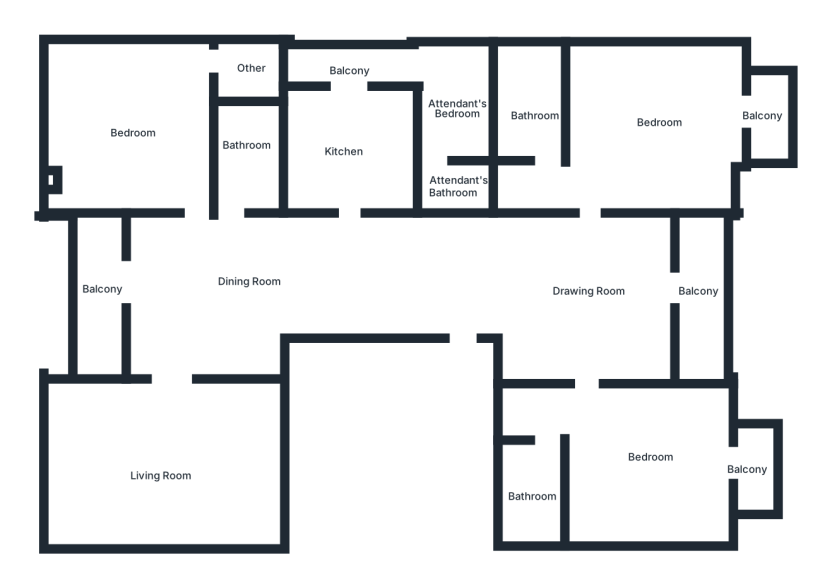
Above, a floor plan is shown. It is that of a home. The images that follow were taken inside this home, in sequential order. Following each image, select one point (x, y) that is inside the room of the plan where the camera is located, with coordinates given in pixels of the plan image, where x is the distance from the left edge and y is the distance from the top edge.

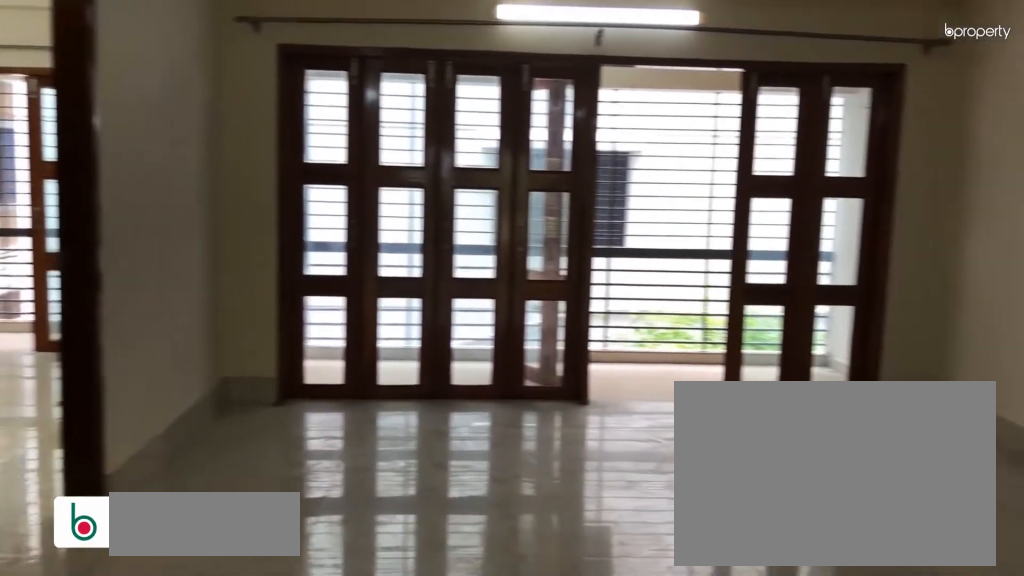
(566, 283)
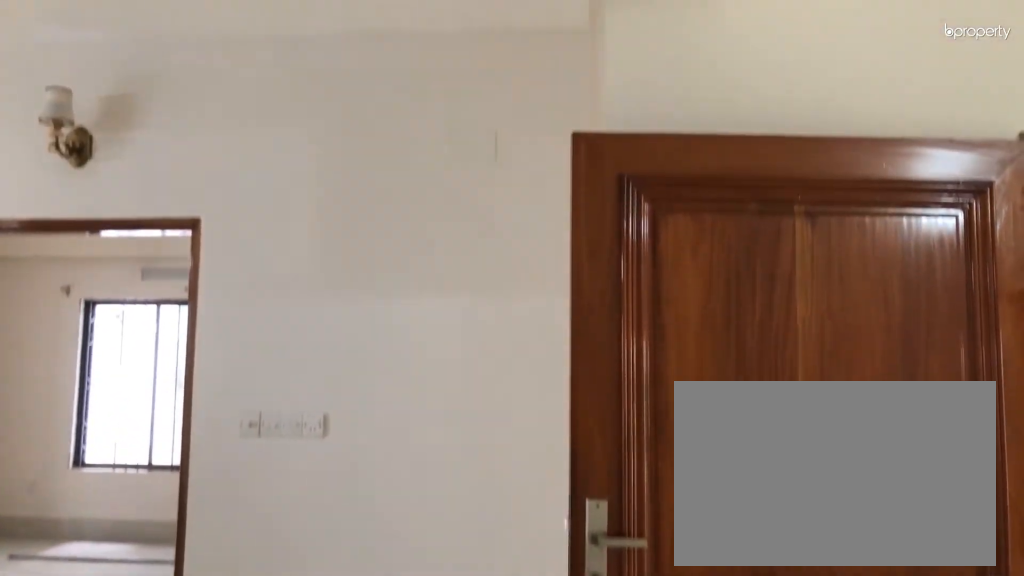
(566, 283)
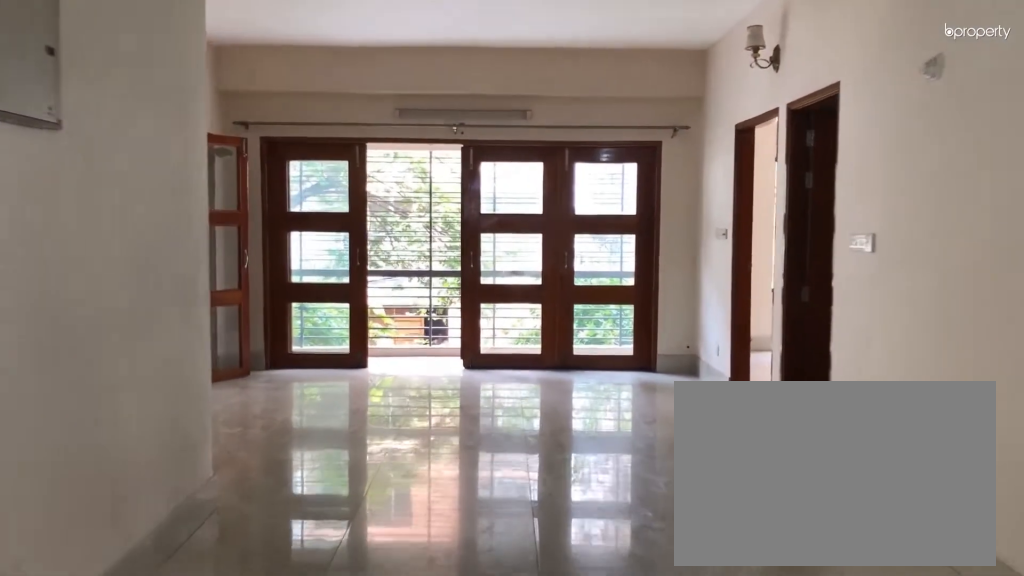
(320, 273)
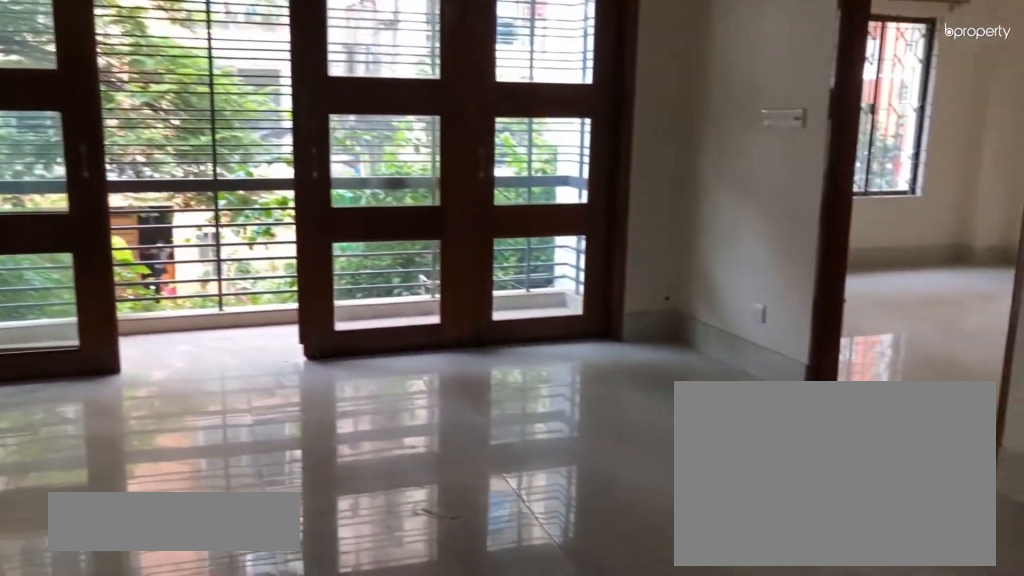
(193, 298)
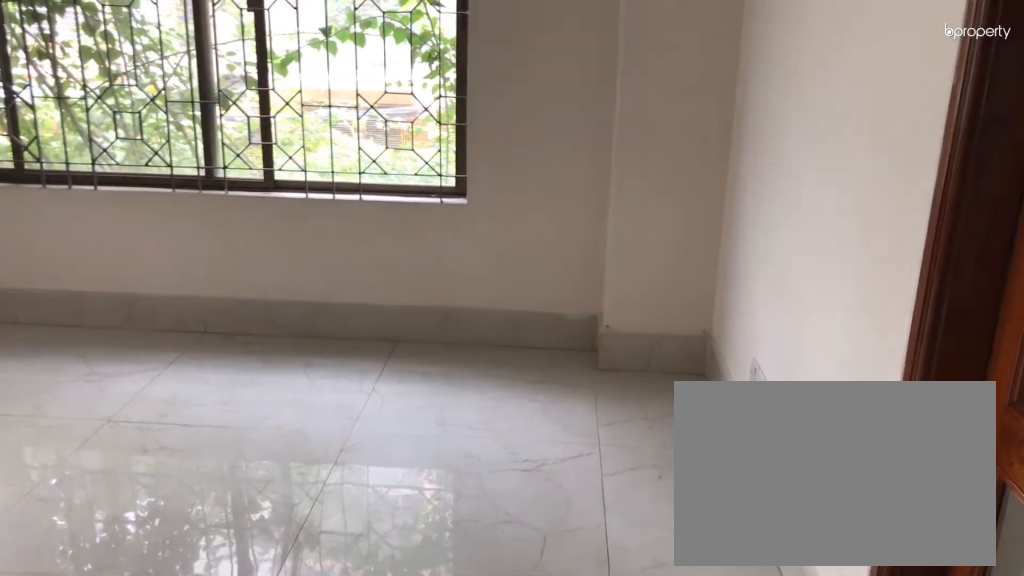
(167, 456)
